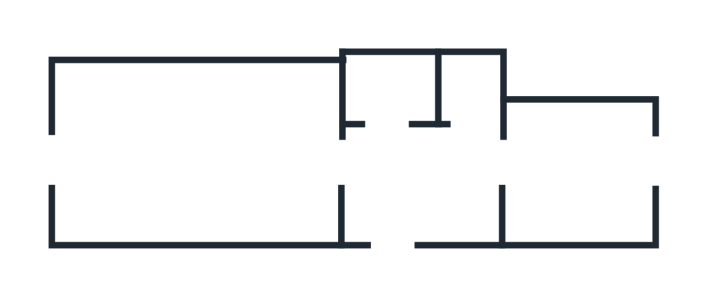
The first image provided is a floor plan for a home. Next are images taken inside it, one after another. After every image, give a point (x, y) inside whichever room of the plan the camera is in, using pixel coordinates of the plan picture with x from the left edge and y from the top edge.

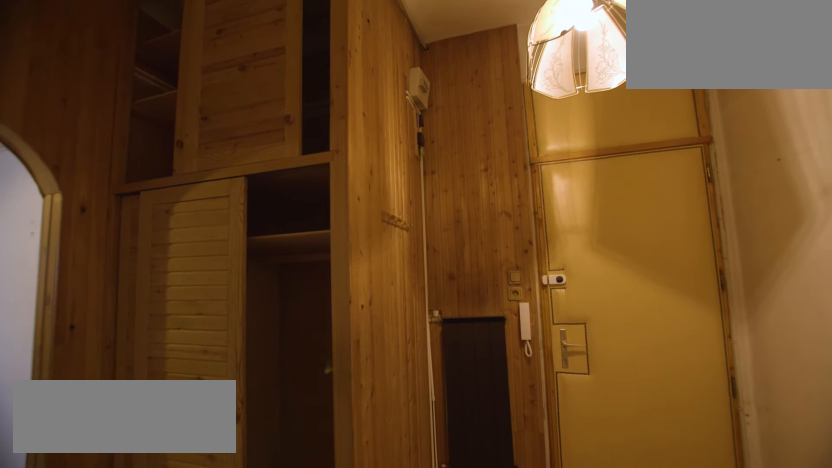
(426, 182)
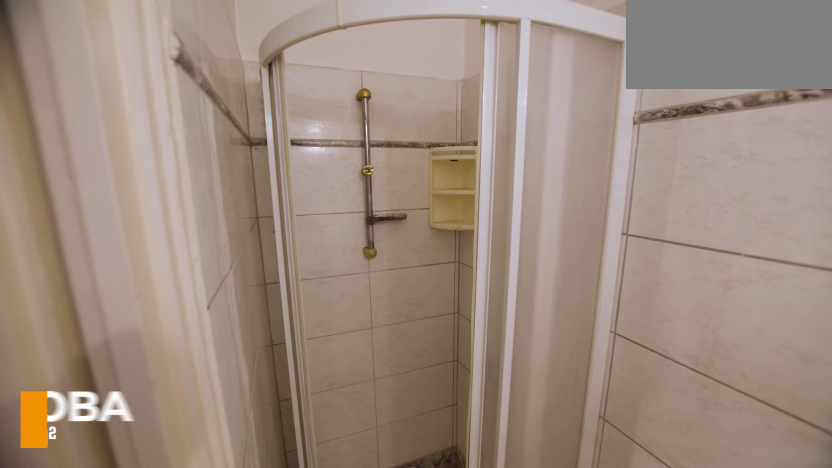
(396, 92)
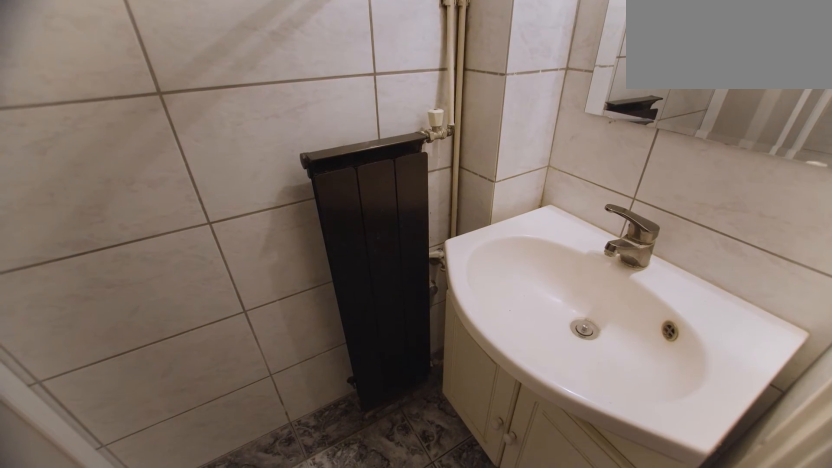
(396, 92)
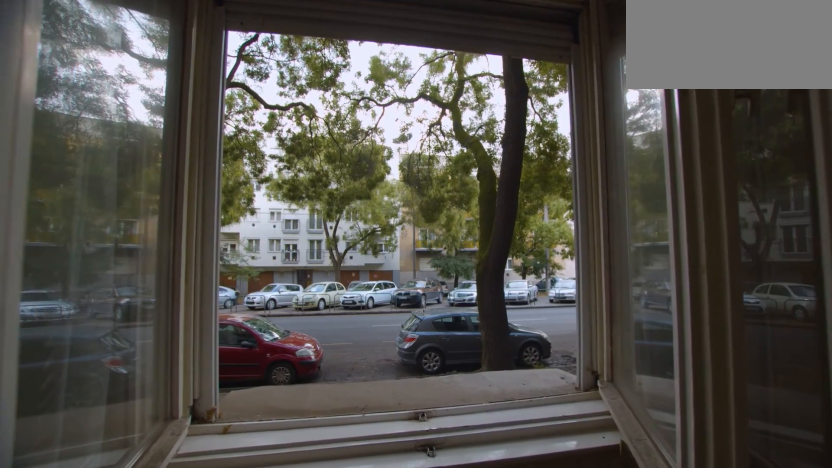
(202, 158)
